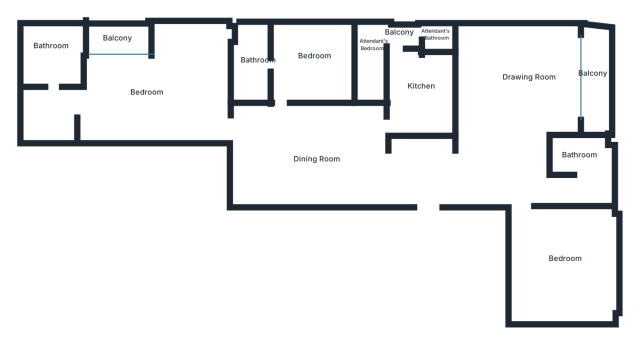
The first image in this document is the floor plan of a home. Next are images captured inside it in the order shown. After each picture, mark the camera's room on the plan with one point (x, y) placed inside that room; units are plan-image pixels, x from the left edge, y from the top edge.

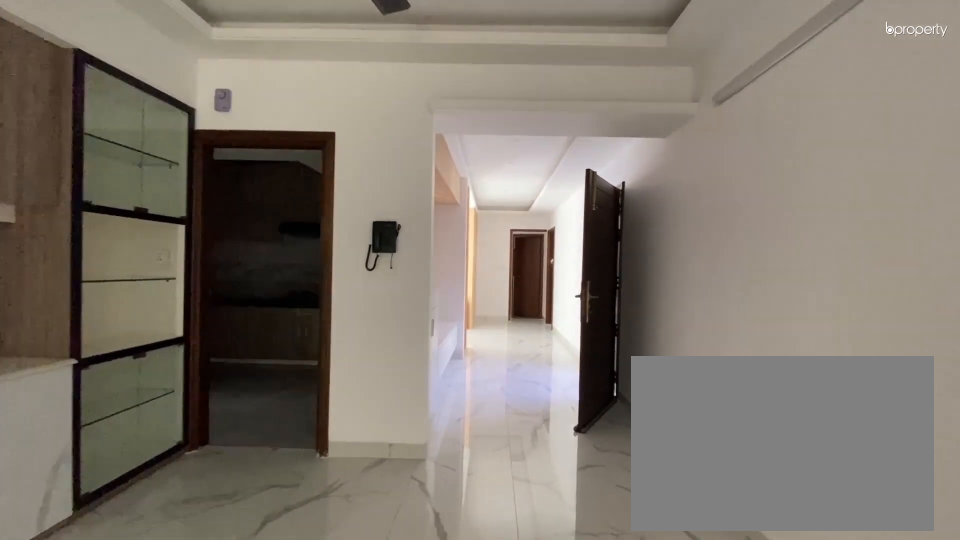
(408, 165)
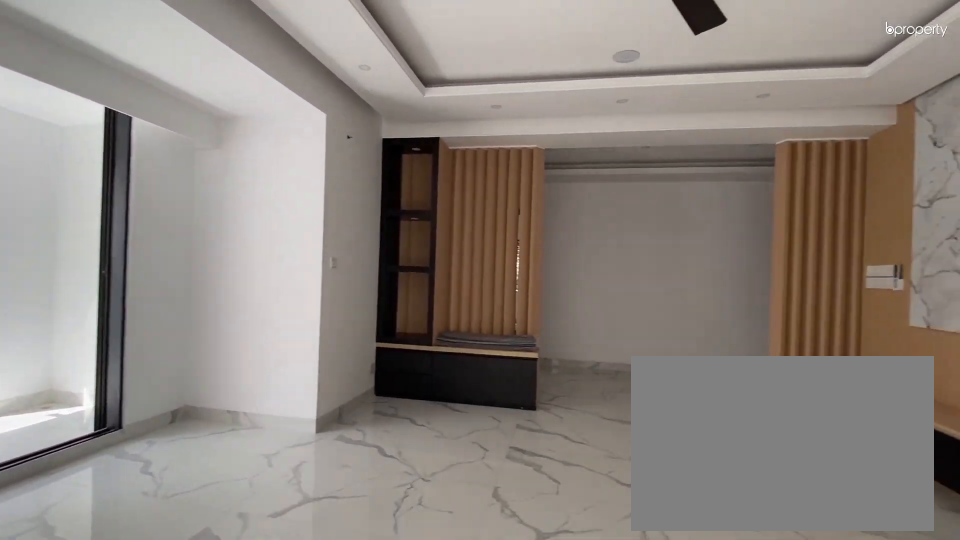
(529, 78)
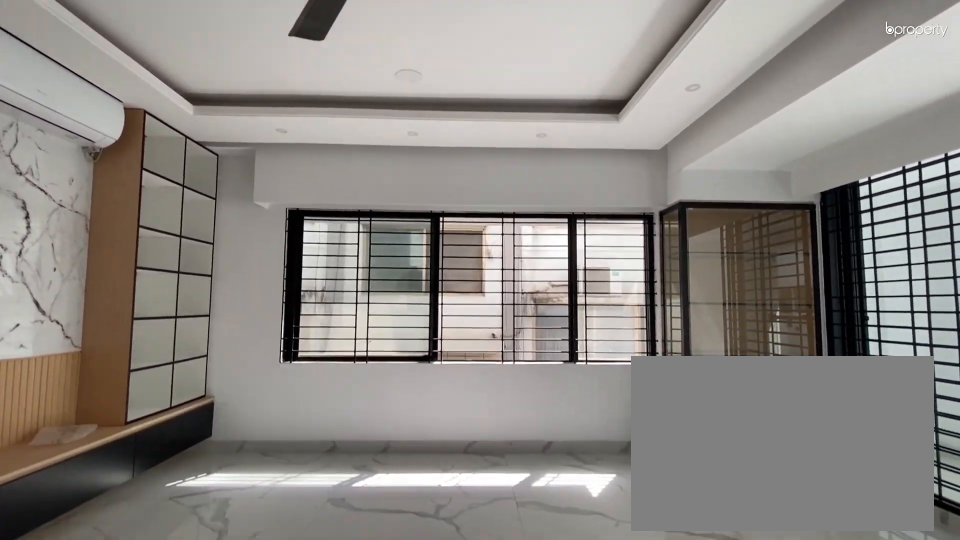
(529, 78)
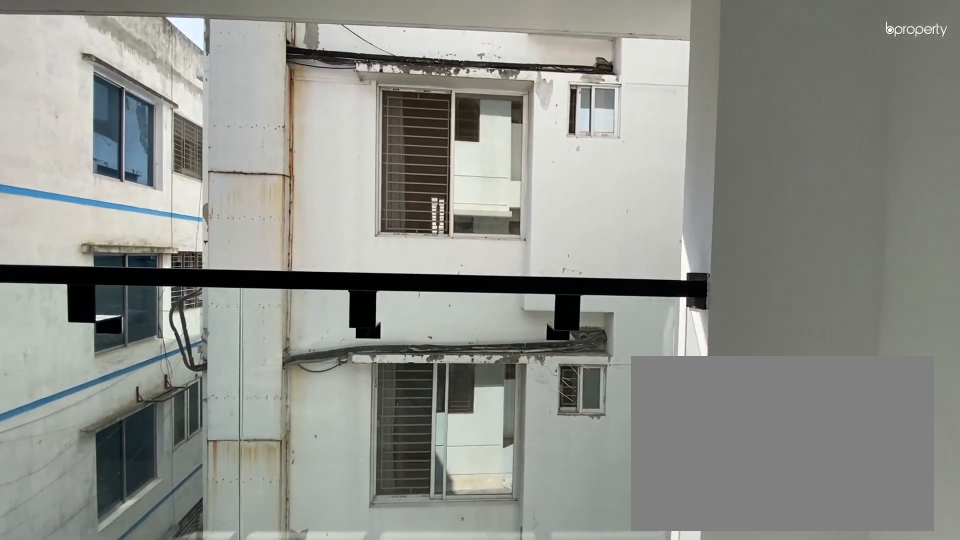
(591, 77)
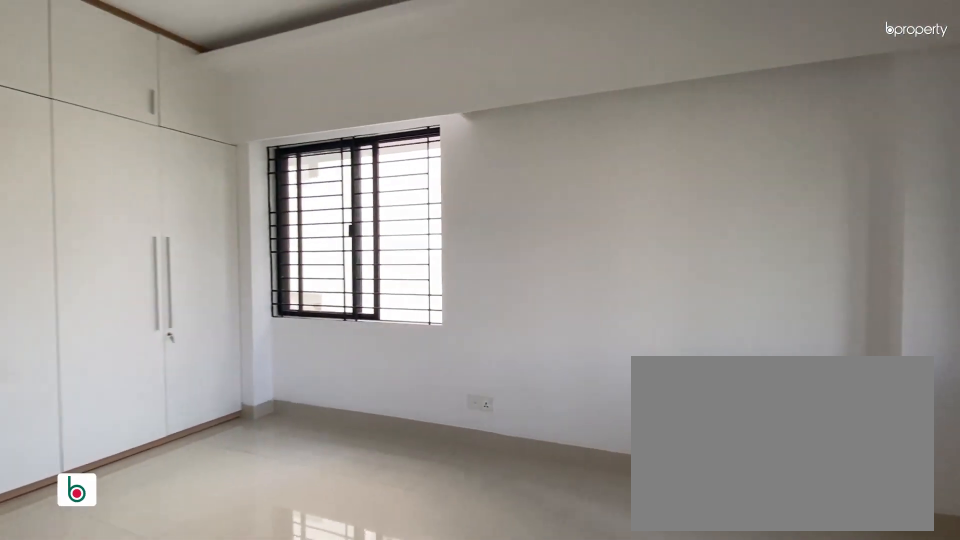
(561, 257)
